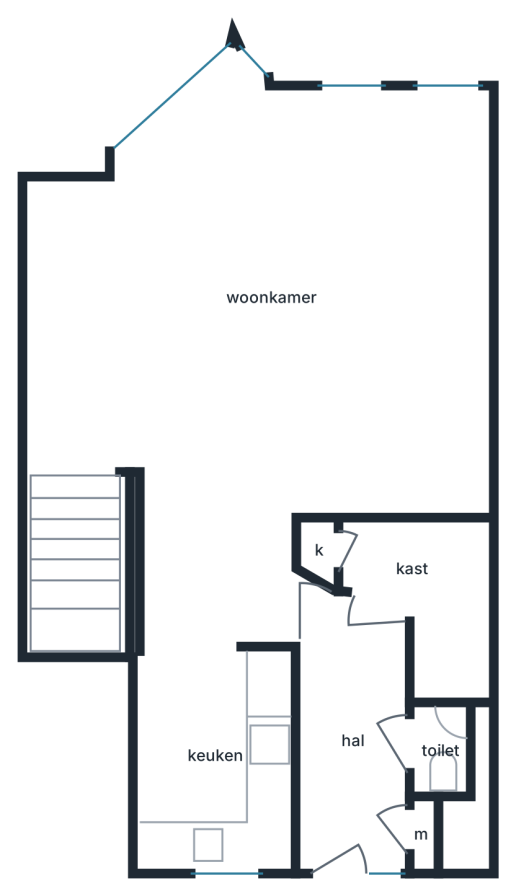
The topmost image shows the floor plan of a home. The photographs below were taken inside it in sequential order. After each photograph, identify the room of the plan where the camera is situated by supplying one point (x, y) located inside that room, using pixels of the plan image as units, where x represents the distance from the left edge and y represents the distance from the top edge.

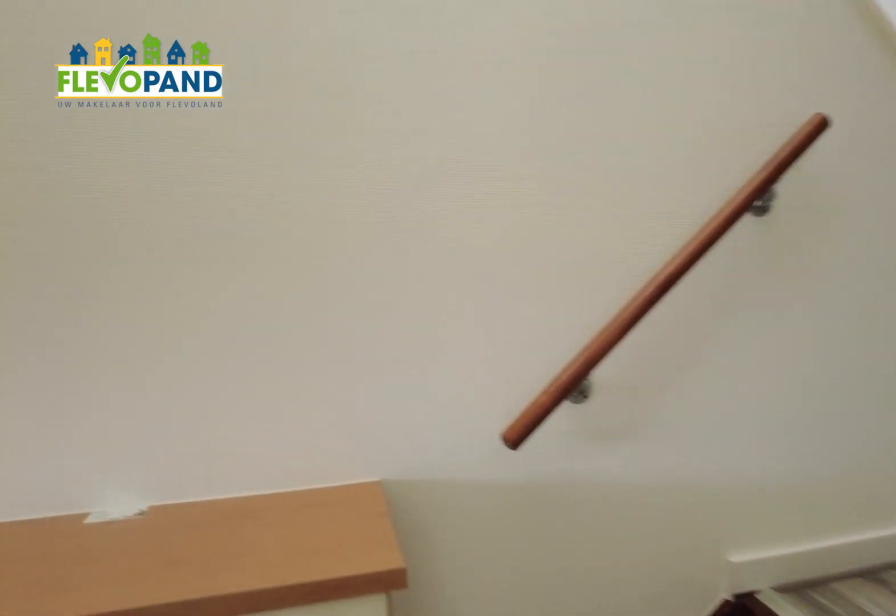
(270, 433)
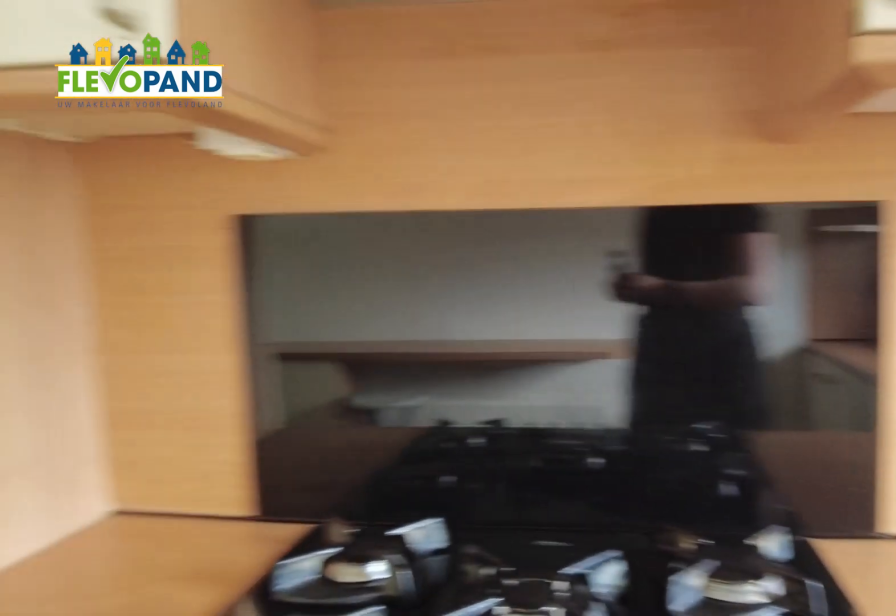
(216, 757)
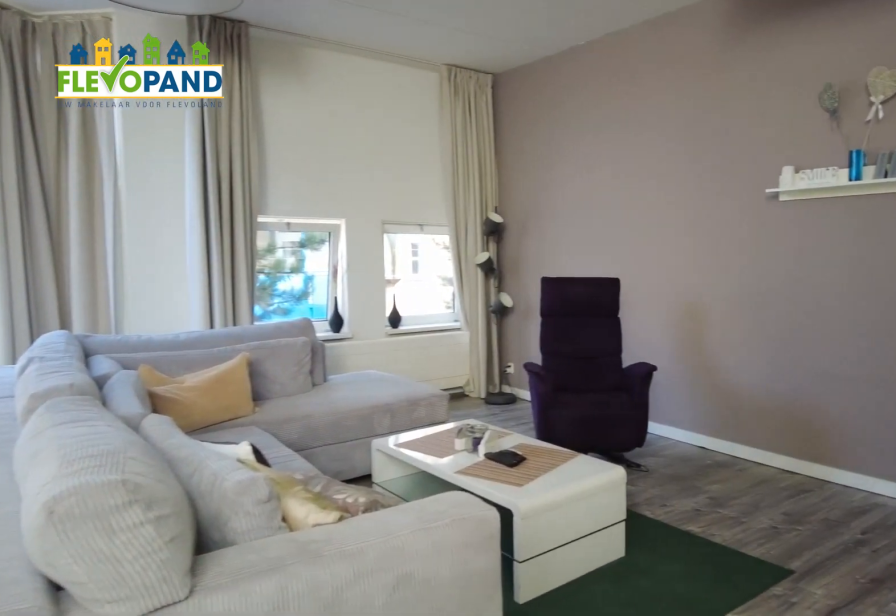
(270, 431)
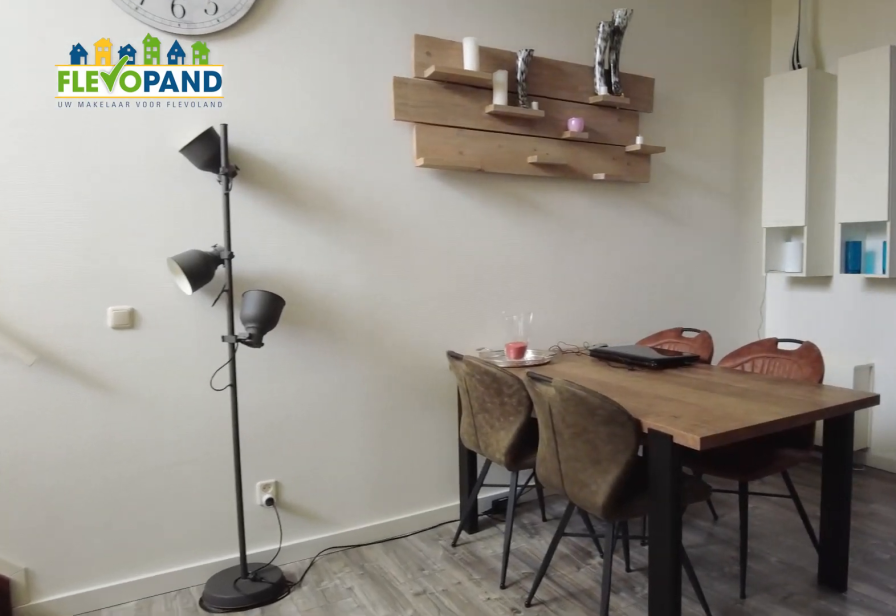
(270, 431)
